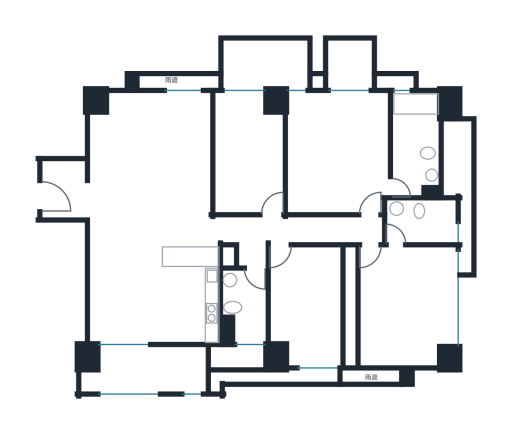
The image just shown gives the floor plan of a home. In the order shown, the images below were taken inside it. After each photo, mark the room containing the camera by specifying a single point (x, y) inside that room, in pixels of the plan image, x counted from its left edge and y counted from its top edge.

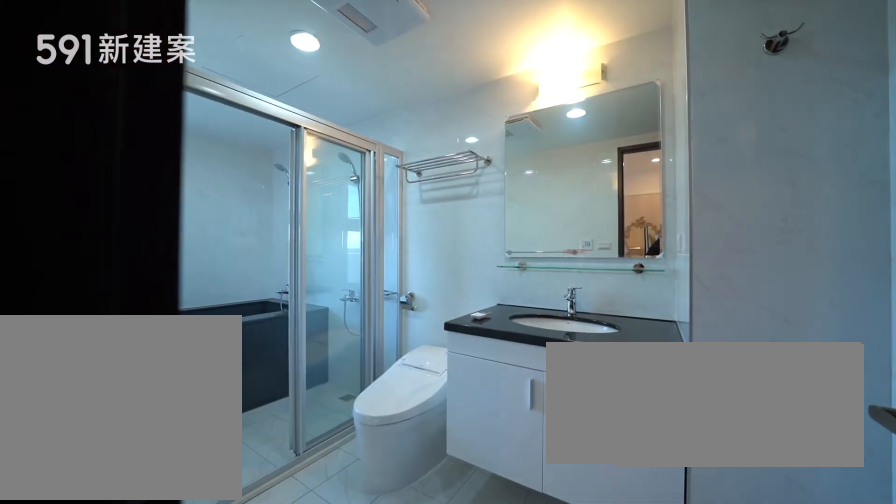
(415, 140)
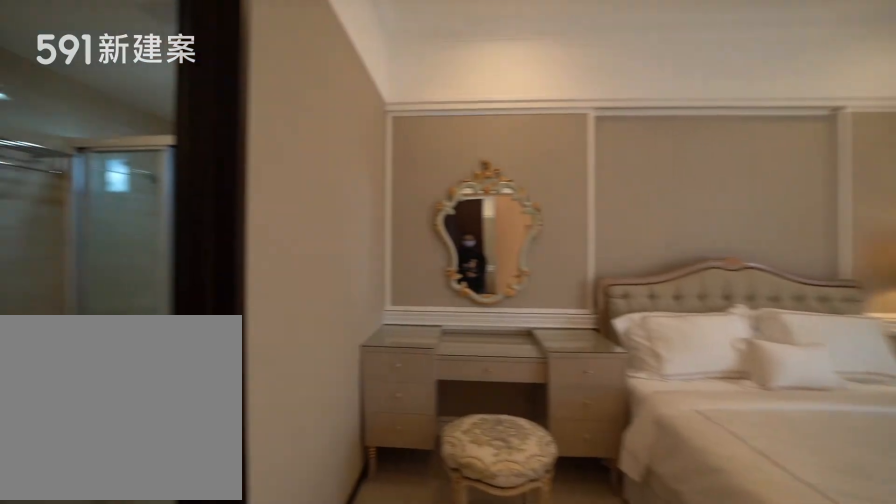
(401, 308)
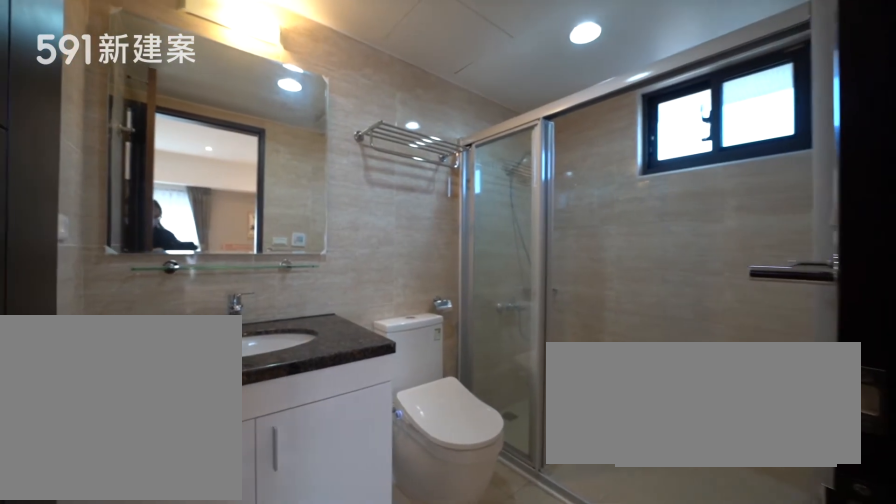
(425, 220)
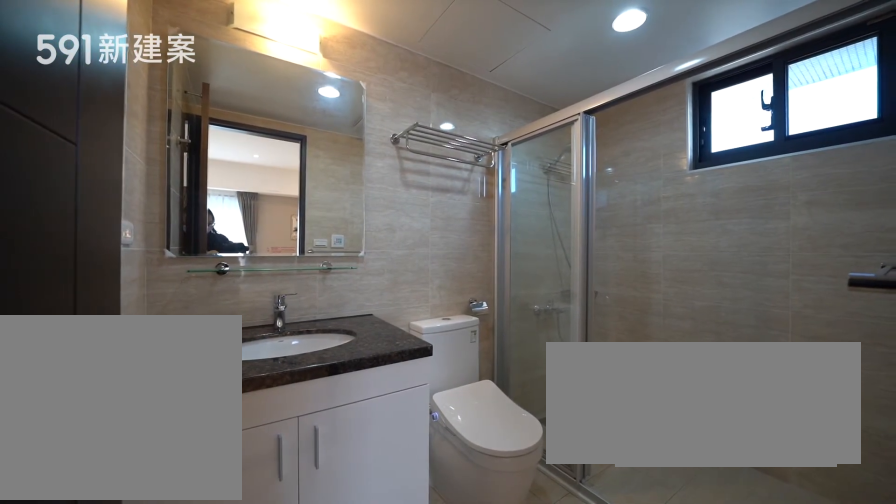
(425, 220)
